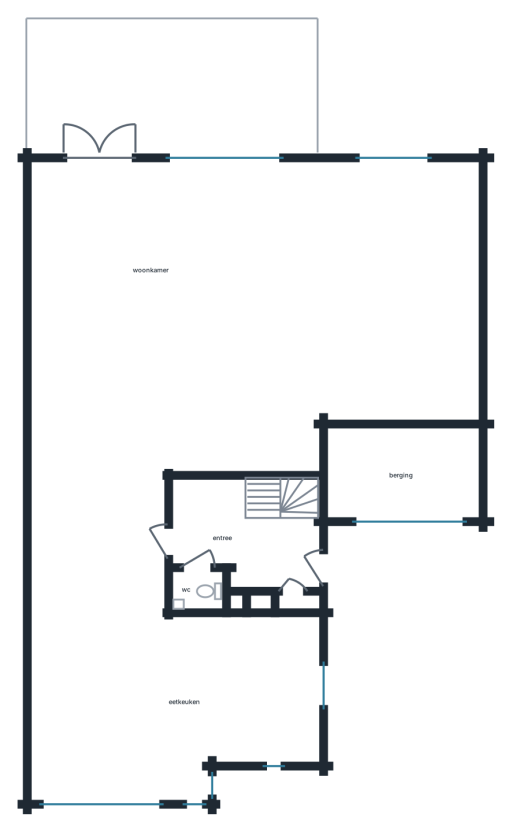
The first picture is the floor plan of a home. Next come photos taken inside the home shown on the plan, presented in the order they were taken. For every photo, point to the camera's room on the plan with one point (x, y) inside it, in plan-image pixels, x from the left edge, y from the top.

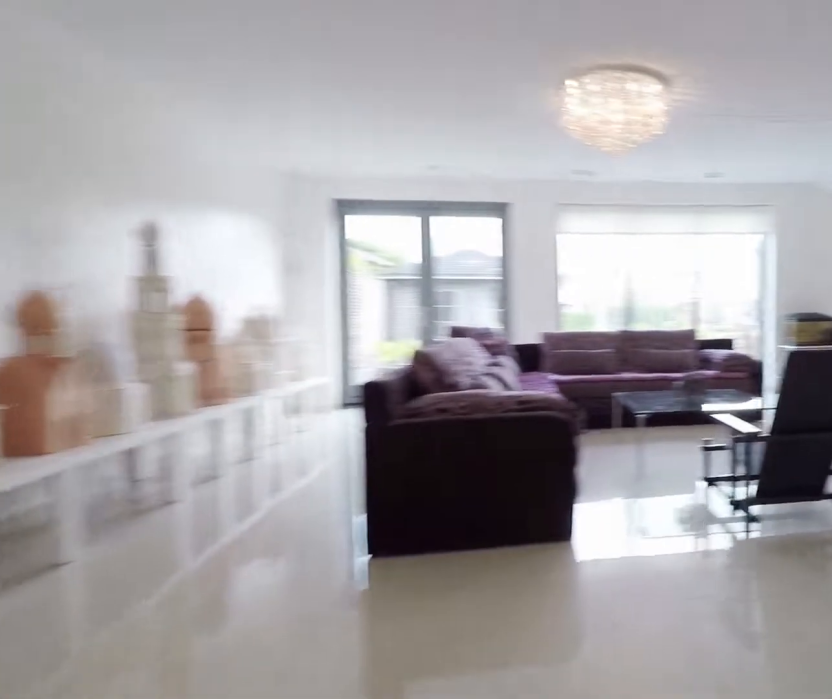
(233, 327)
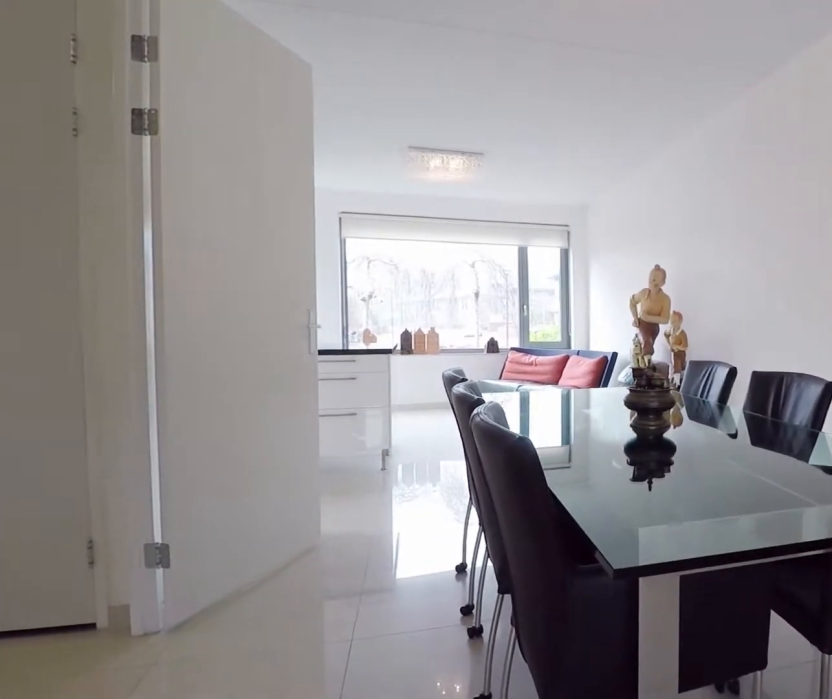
(233, 327)
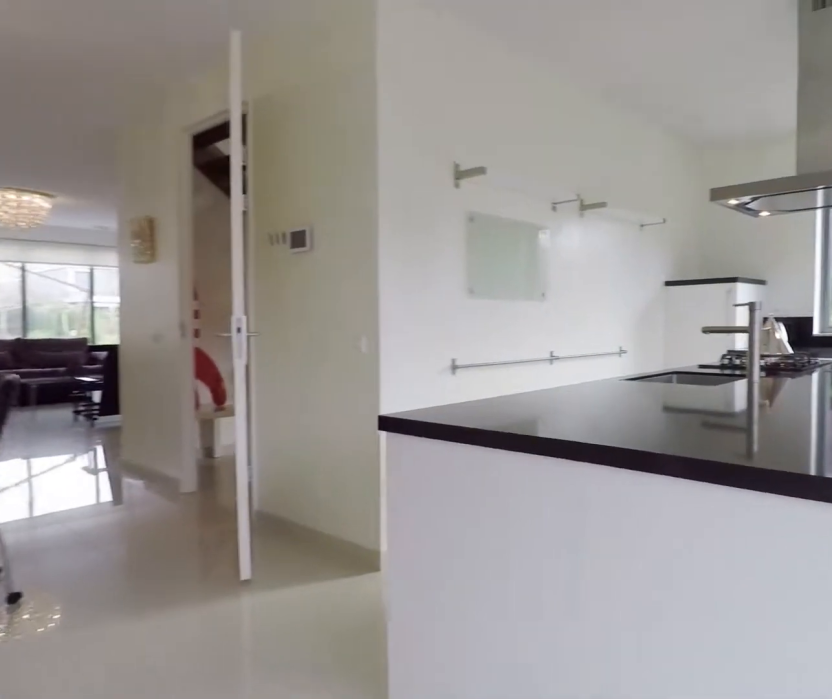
(166, 702)
